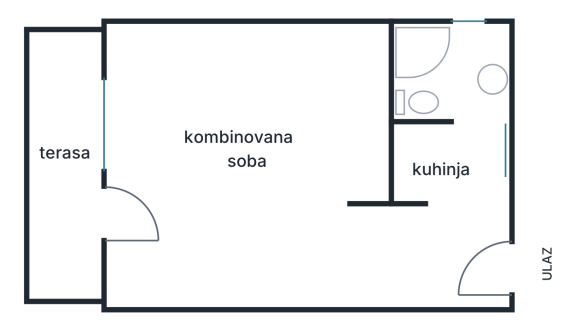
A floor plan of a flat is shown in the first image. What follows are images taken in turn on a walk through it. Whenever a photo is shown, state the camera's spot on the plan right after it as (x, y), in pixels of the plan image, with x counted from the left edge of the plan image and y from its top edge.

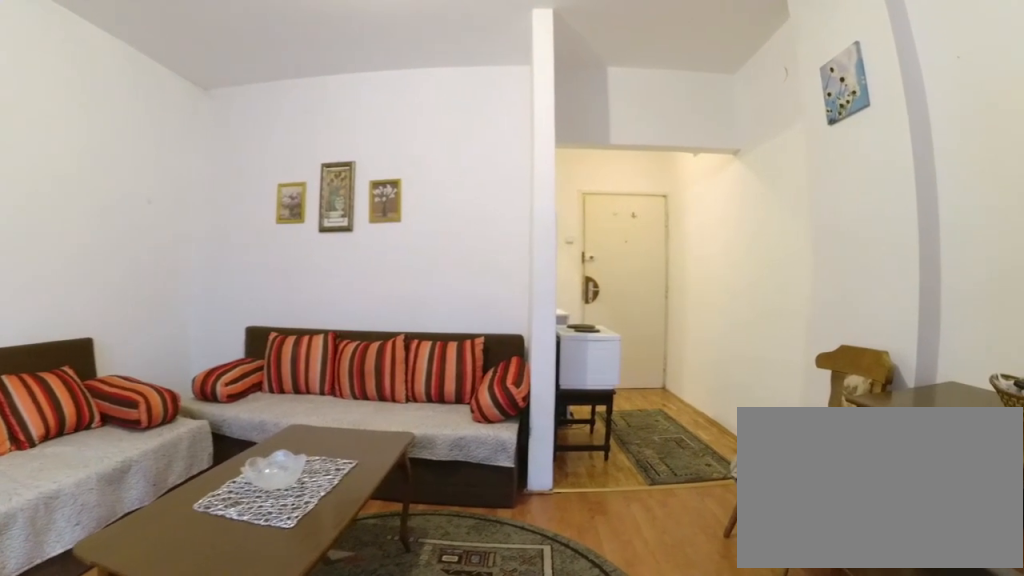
(135, 217)
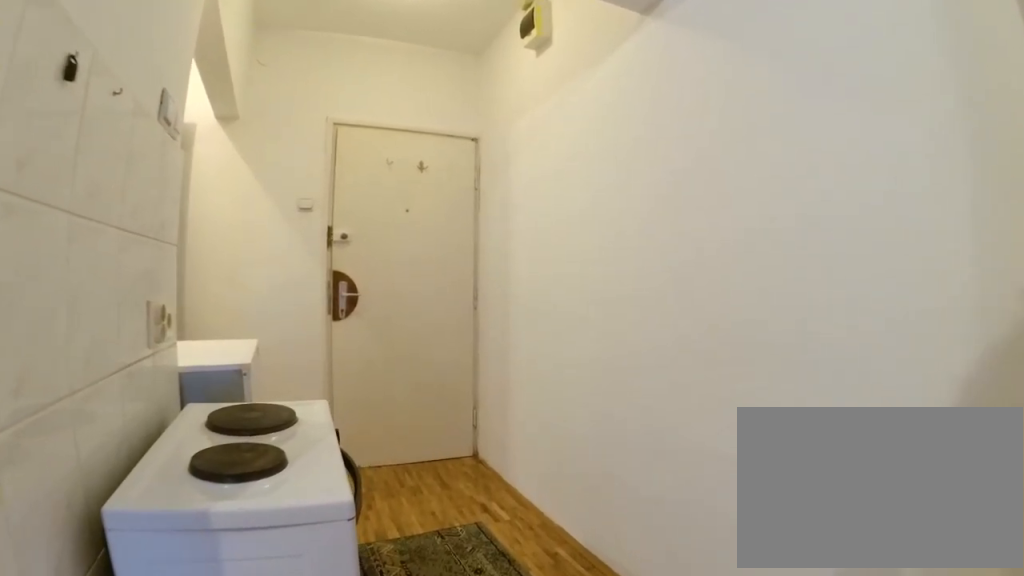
(326, 245)
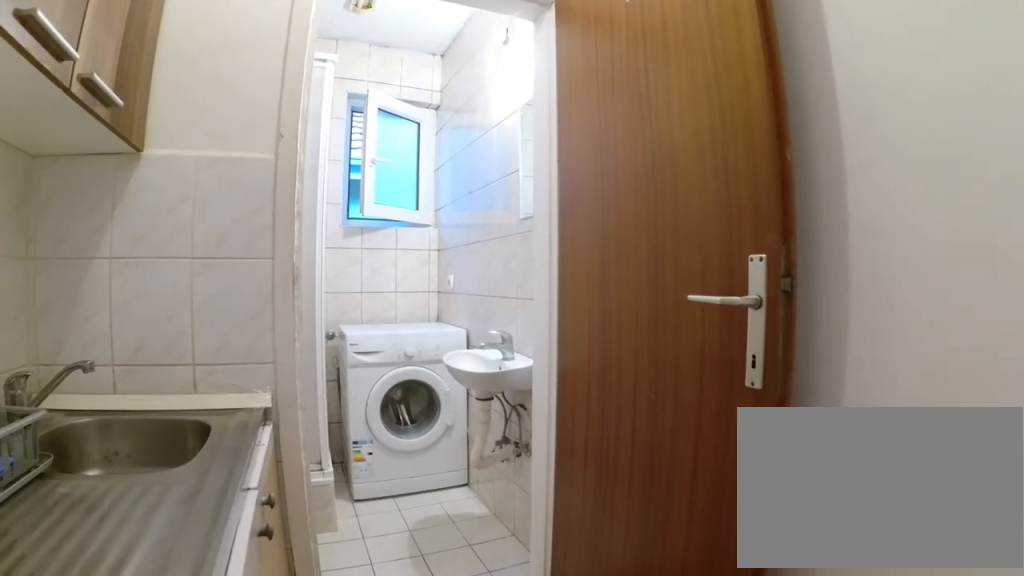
(451, 203)
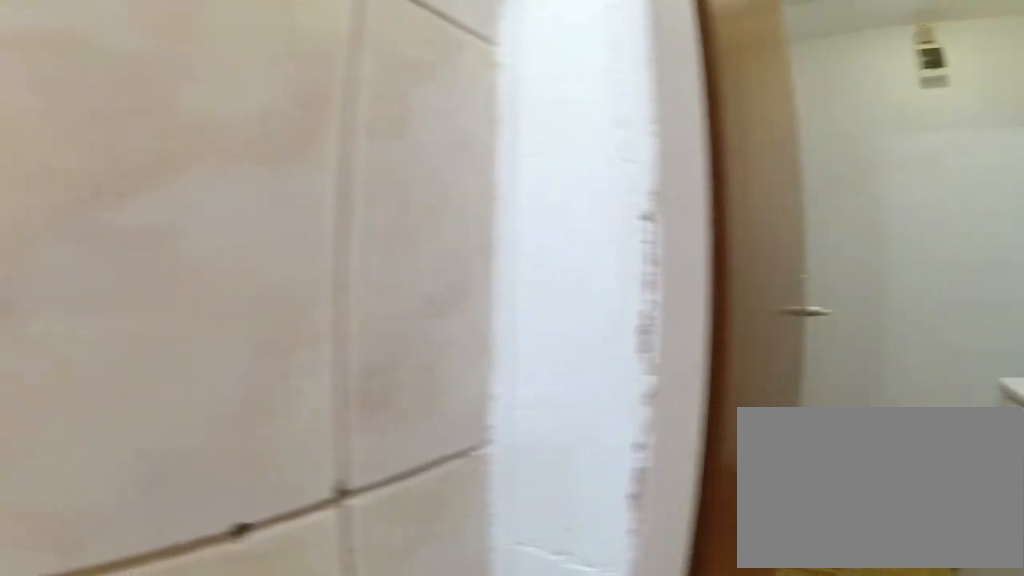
(462, 66)
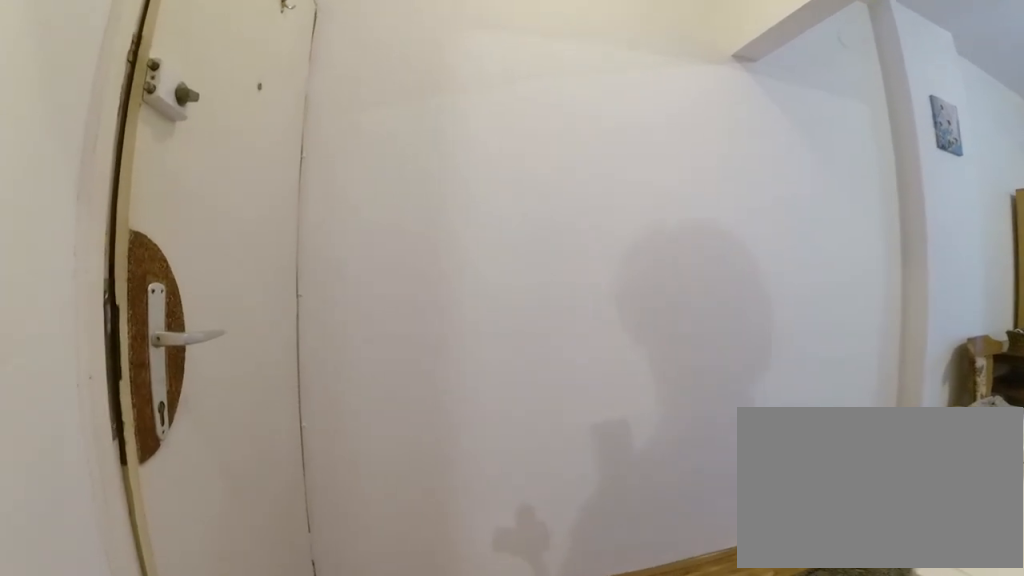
(472, 211)
